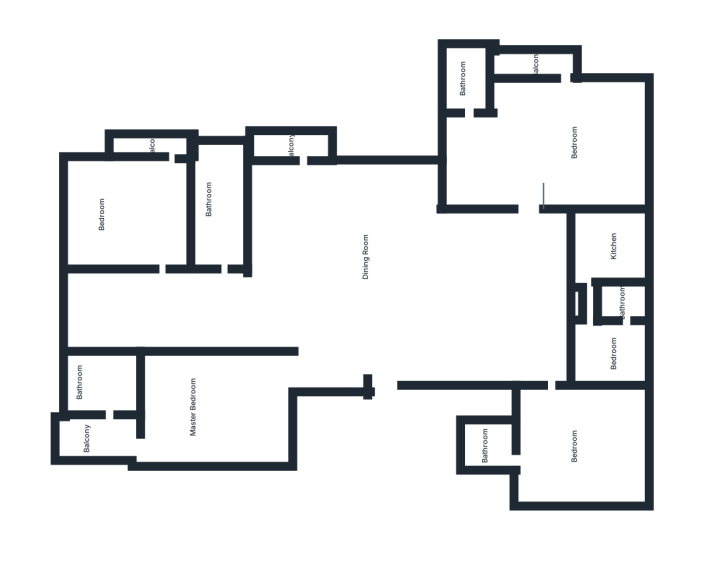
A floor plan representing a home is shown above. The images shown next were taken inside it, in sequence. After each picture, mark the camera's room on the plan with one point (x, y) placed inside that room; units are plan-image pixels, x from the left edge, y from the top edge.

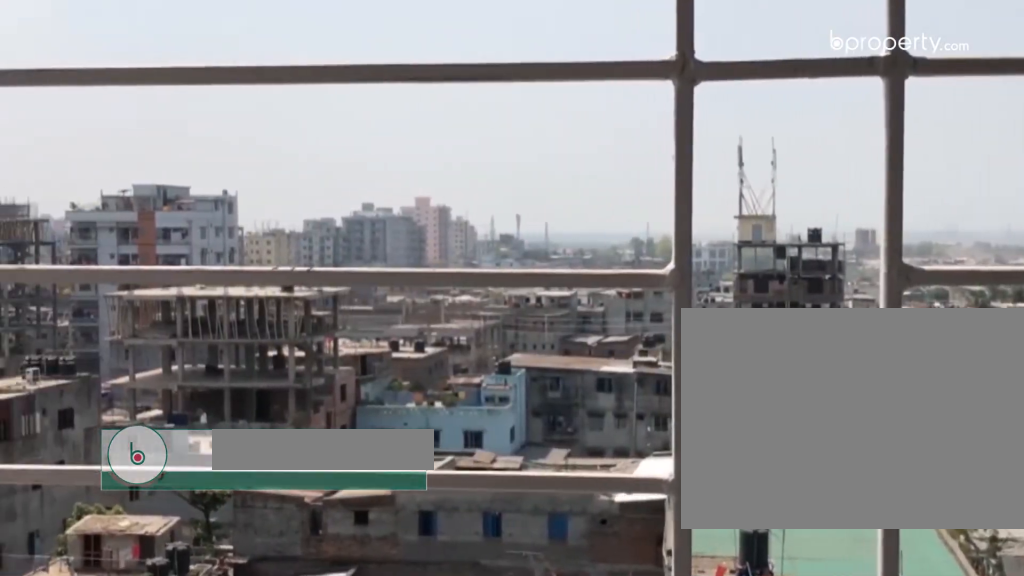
(93, 437)
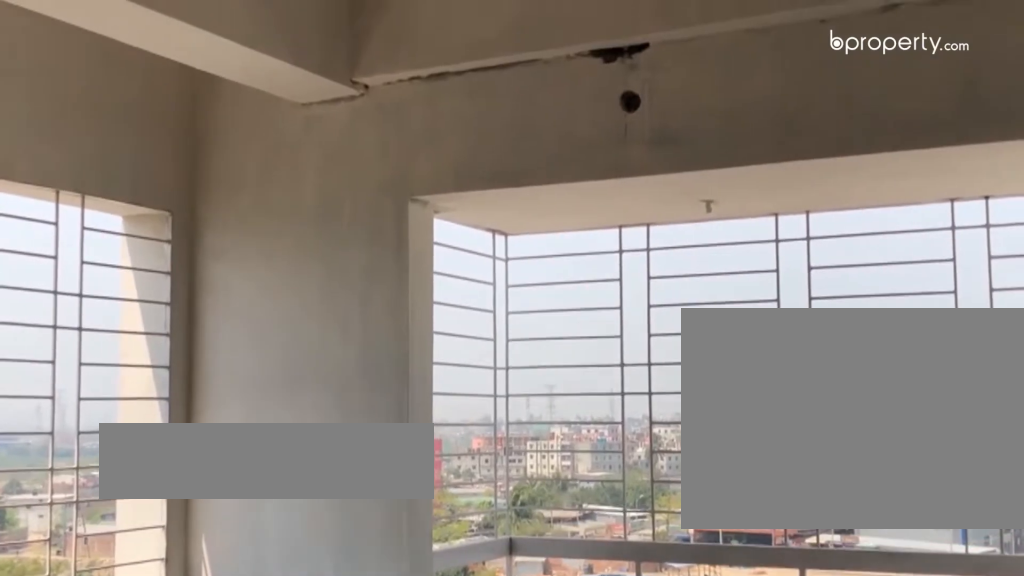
(129, 196)
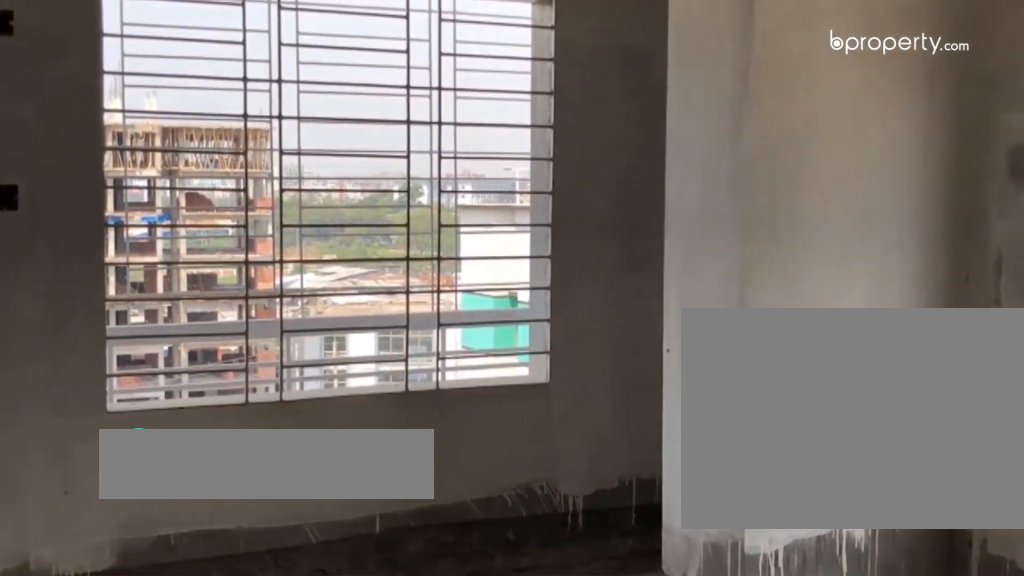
(544, 116)
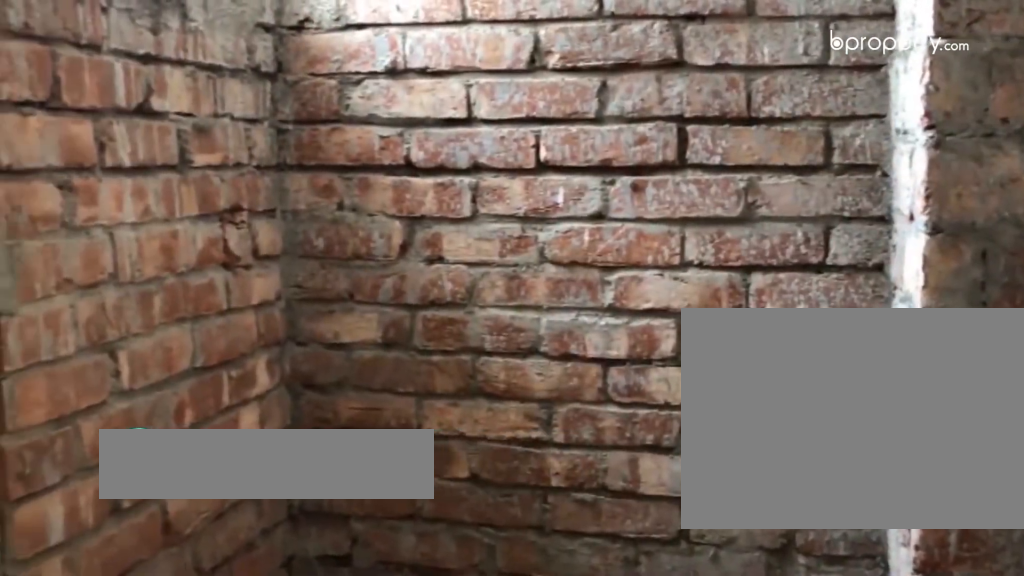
(467, 75)
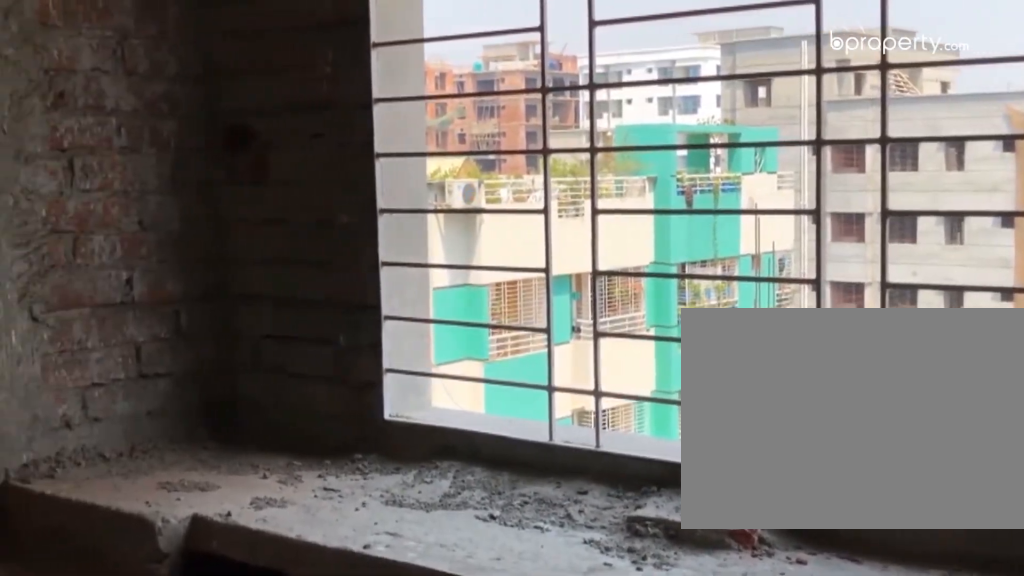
(620, 244)
